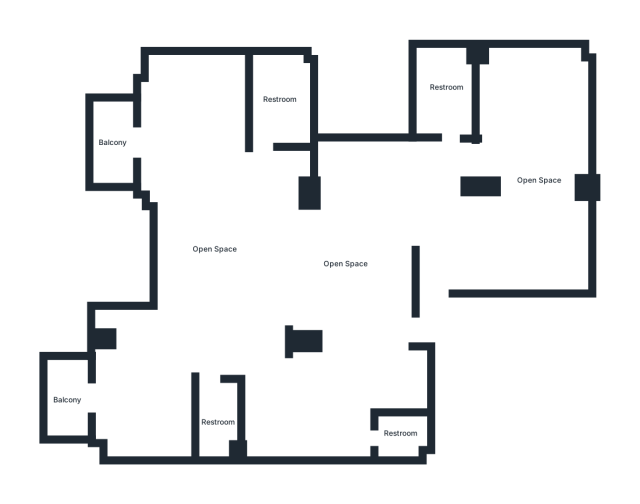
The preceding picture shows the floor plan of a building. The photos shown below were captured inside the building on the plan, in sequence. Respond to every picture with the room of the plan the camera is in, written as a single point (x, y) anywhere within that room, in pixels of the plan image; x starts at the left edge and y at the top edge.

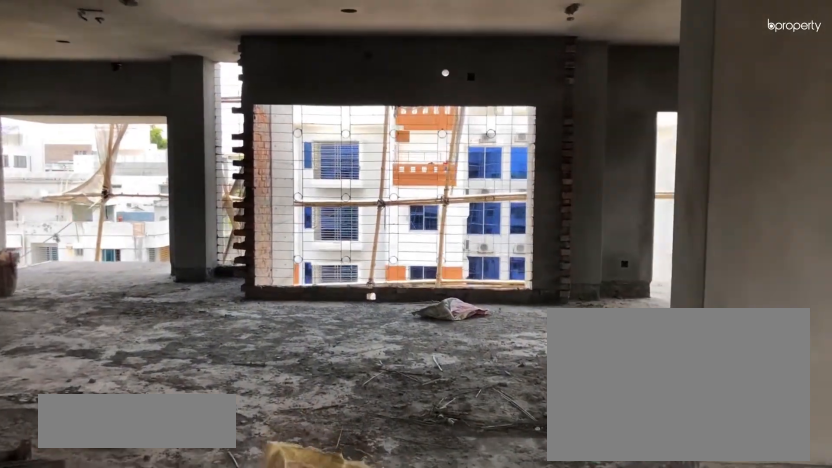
(327, 263)
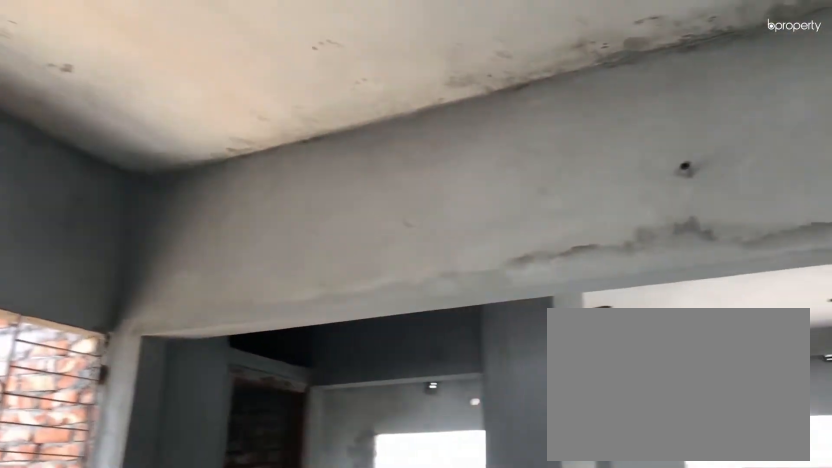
(302, 268)
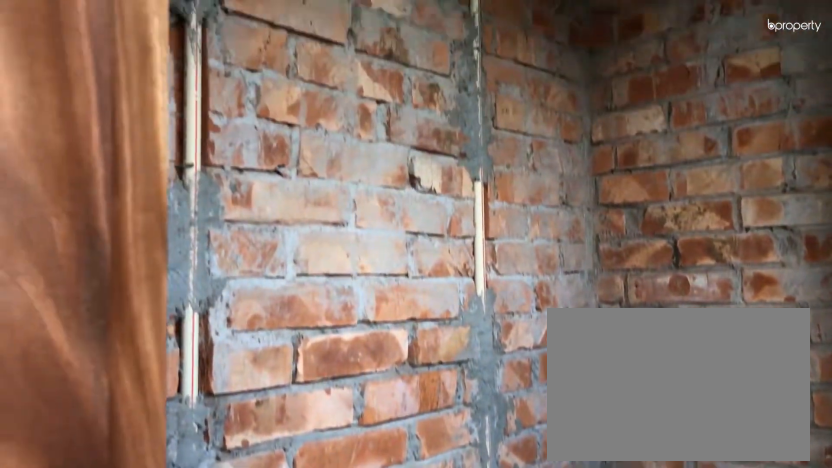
(400, 435)
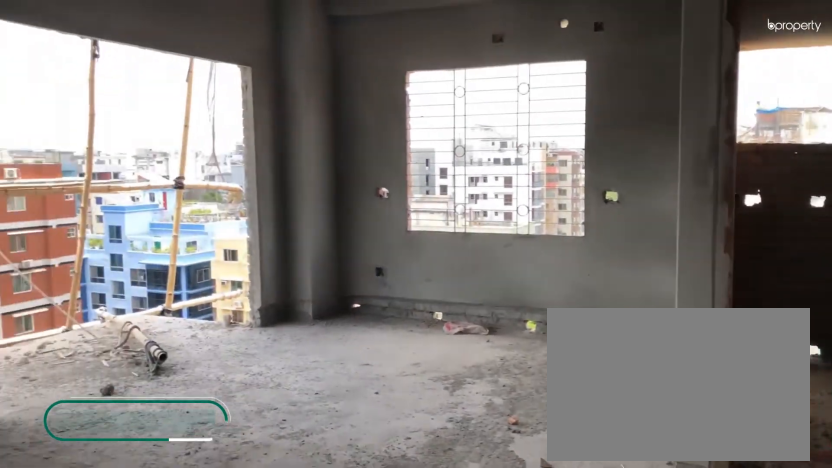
(217, 259)
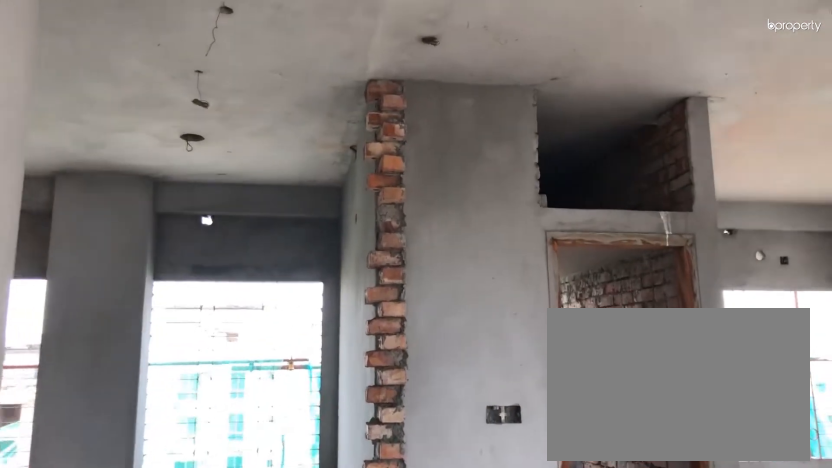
(217, 259)
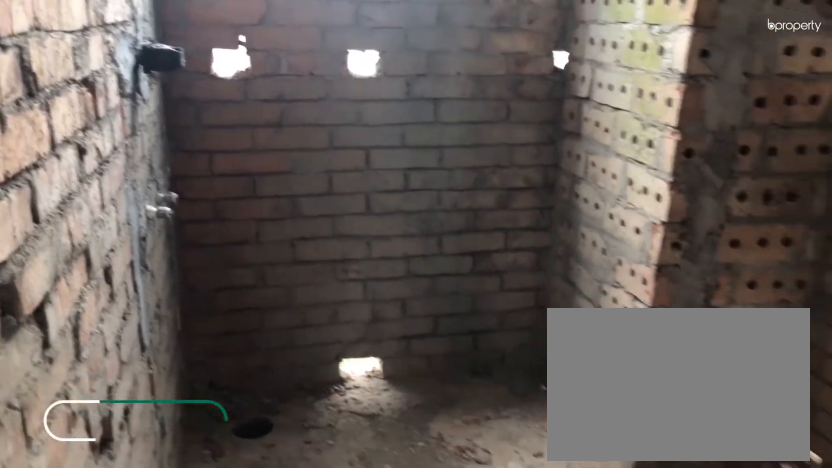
(280, 103)
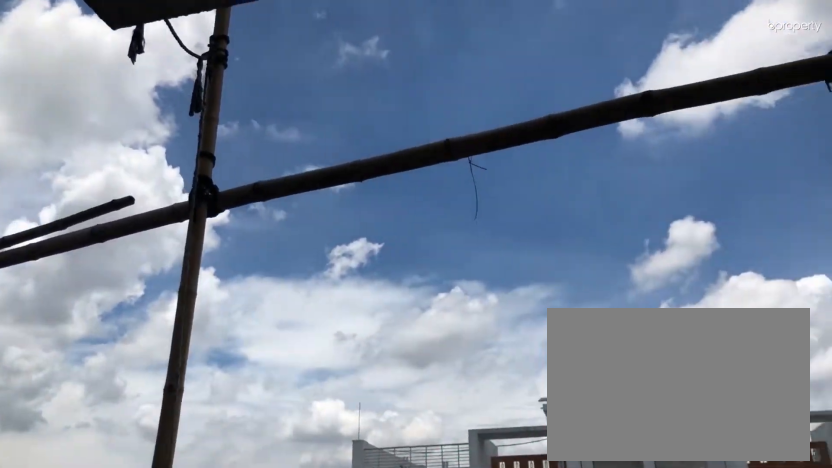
(112, 144)
